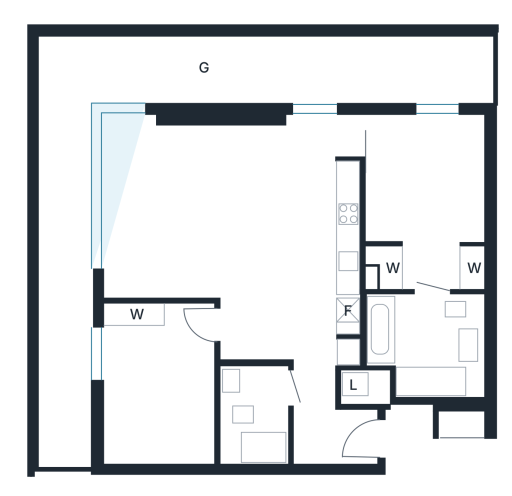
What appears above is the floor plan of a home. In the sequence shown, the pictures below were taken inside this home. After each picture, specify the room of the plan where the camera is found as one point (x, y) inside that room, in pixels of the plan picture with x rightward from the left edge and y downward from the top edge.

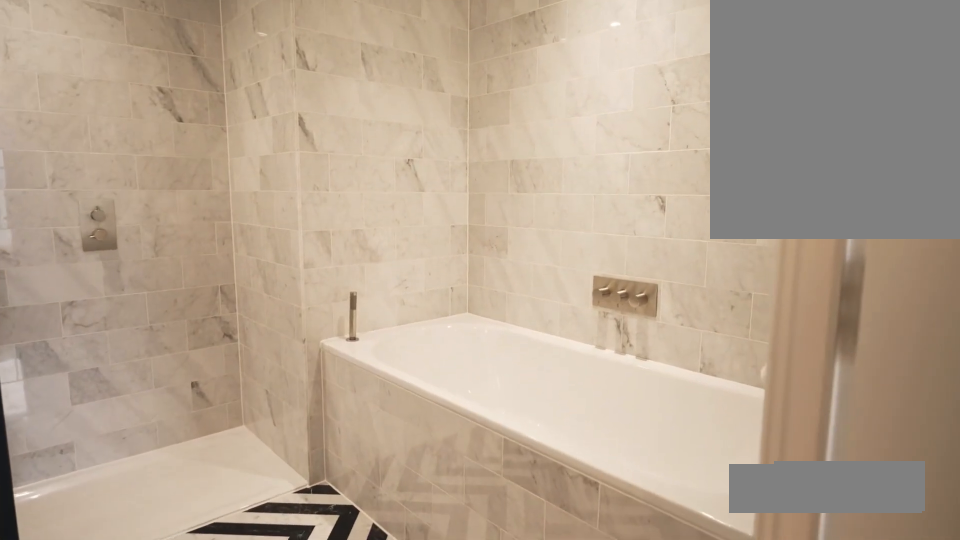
(398, 351)
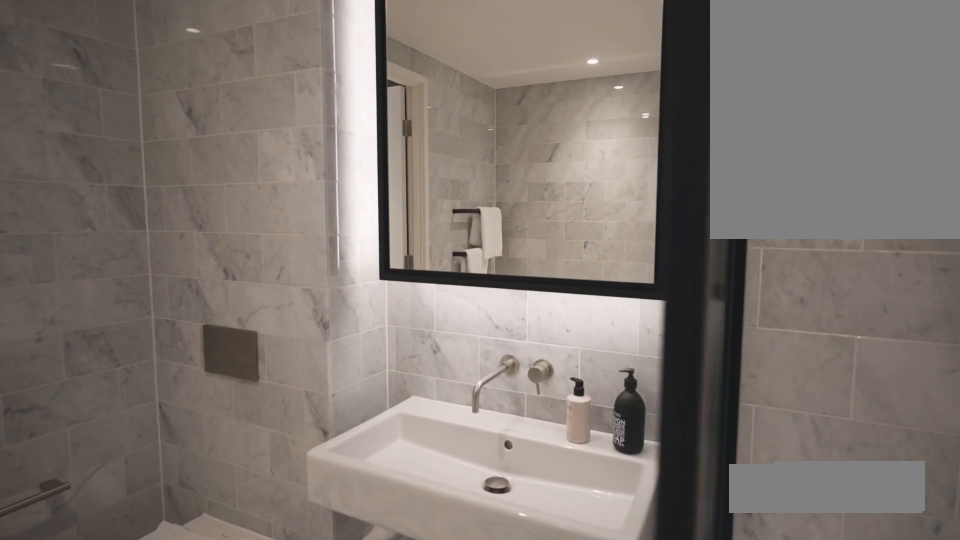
(398, 351)
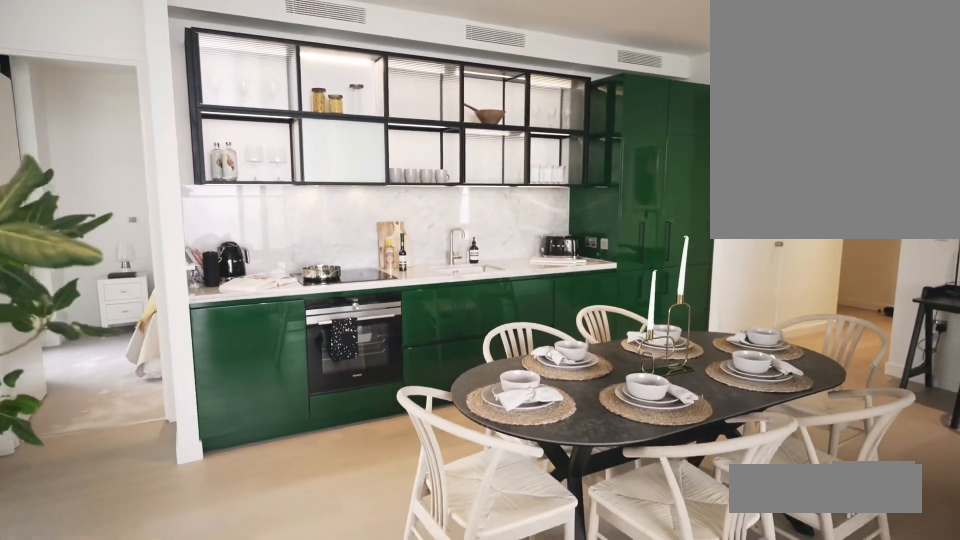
(295, 234)
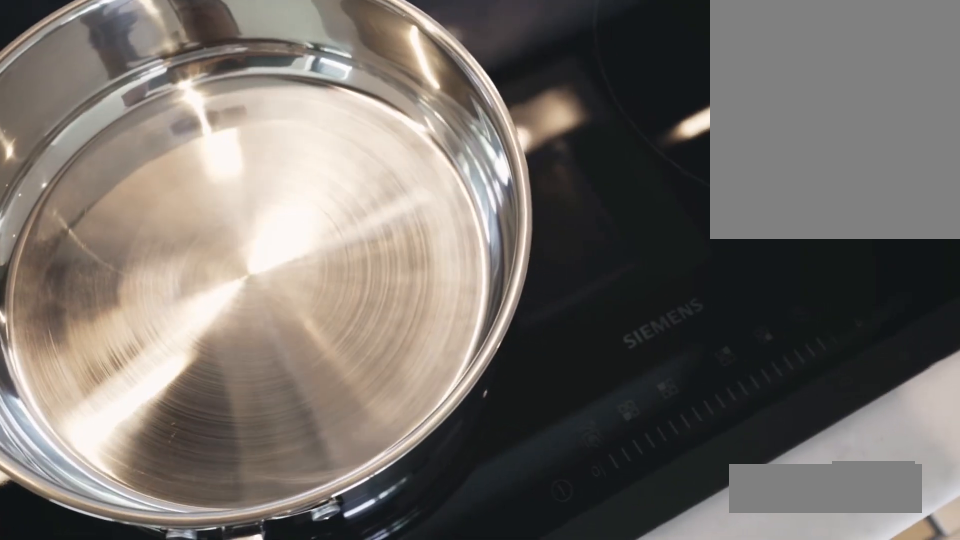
(295, 234)
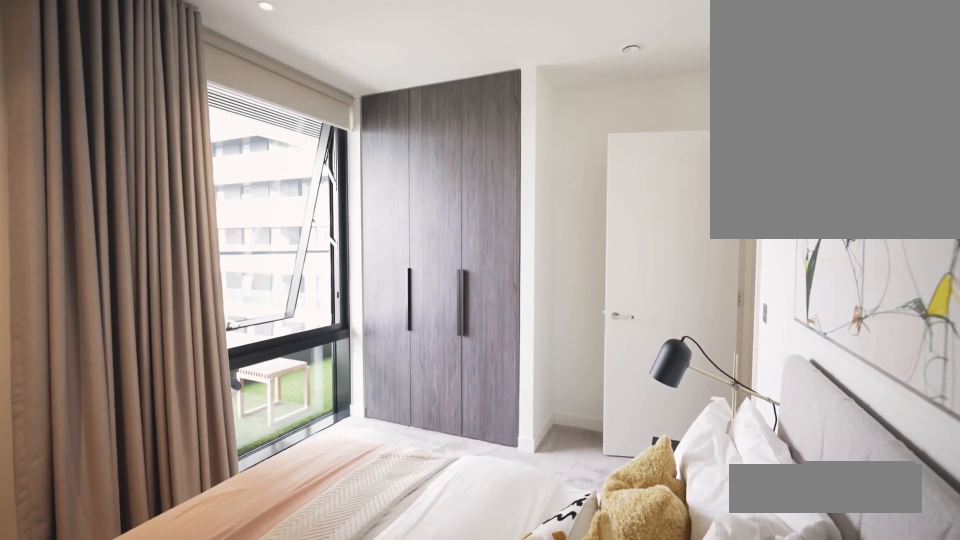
(158, 374)
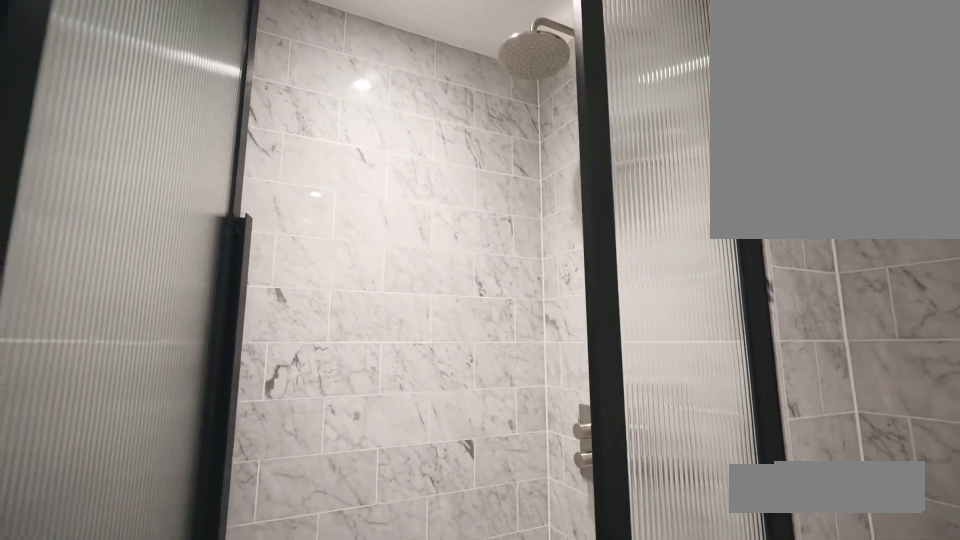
(257, 406)
